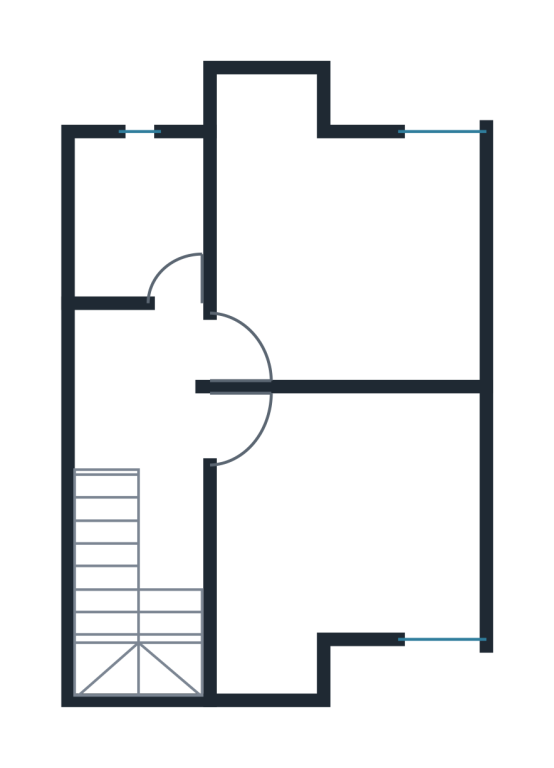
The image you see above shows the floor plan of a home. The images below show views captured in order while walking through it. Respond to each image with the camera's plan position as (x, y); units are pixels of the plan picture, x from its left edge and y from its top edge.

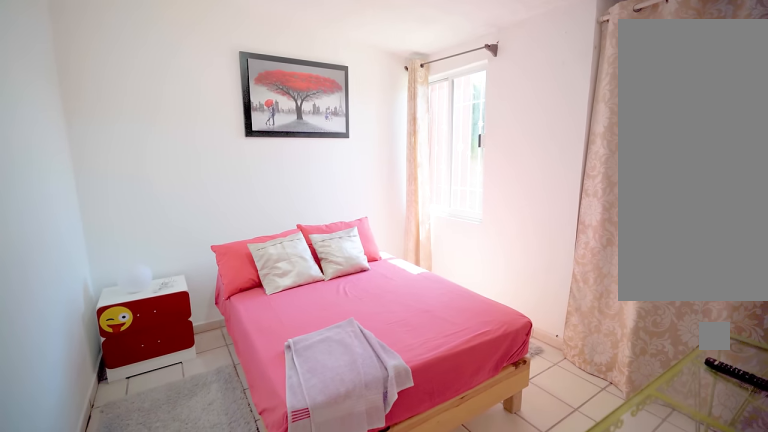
(228, 426)
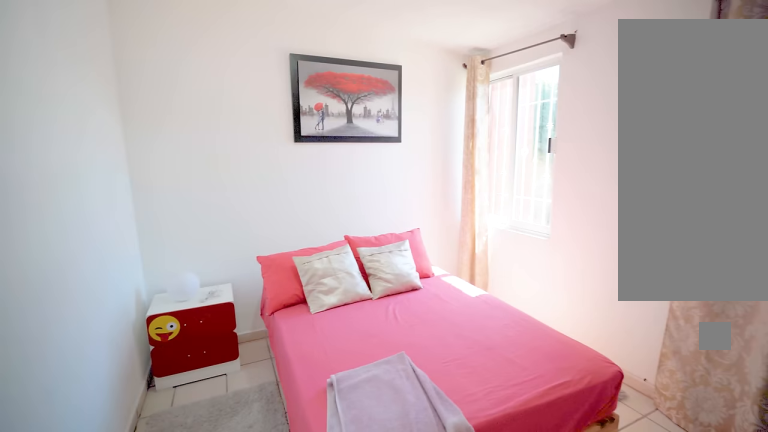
(229, 426)
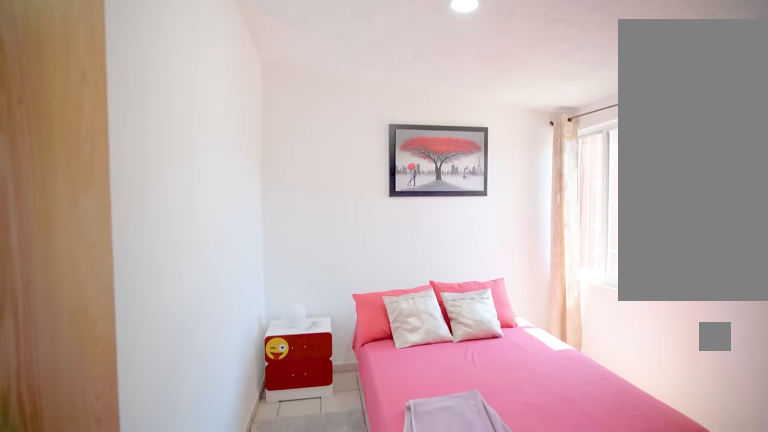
(229, 426)
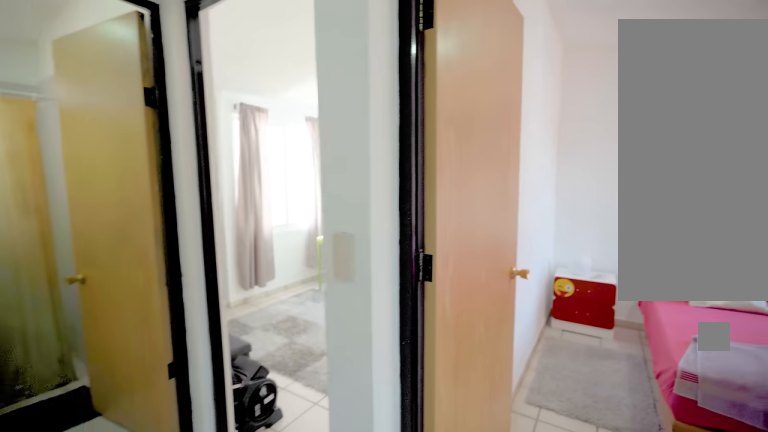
(229, 426)
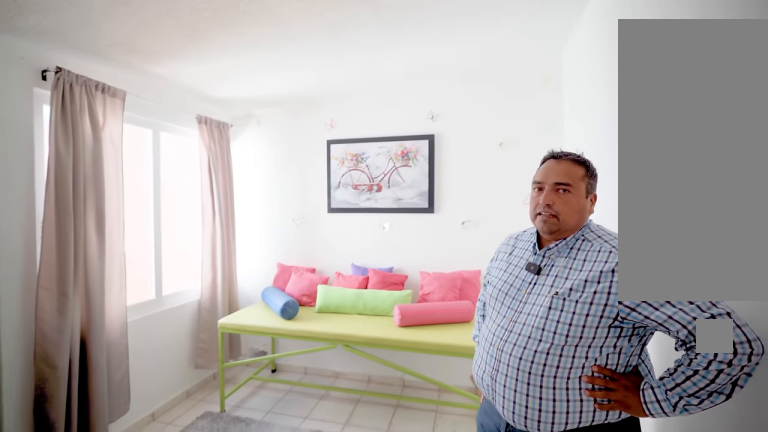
(237, 348)
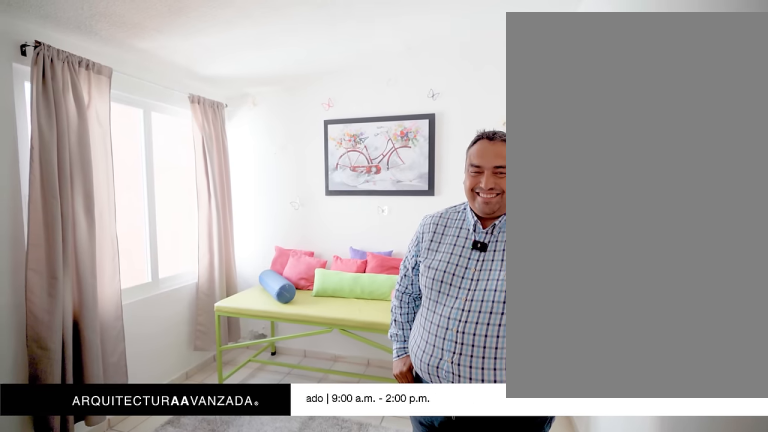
(239, 348)
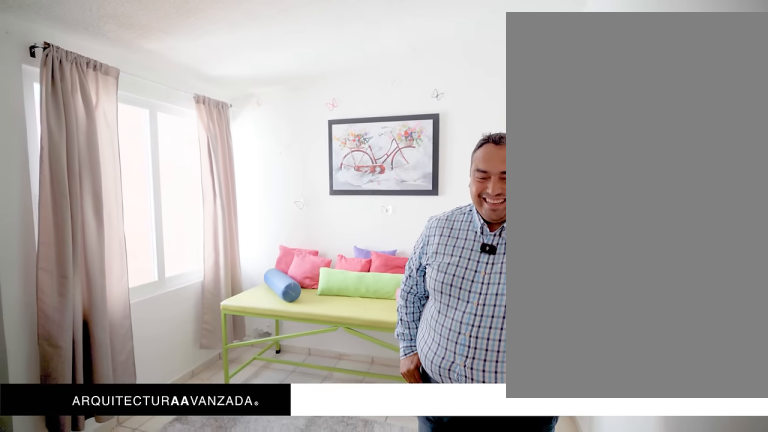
(238, 348)
